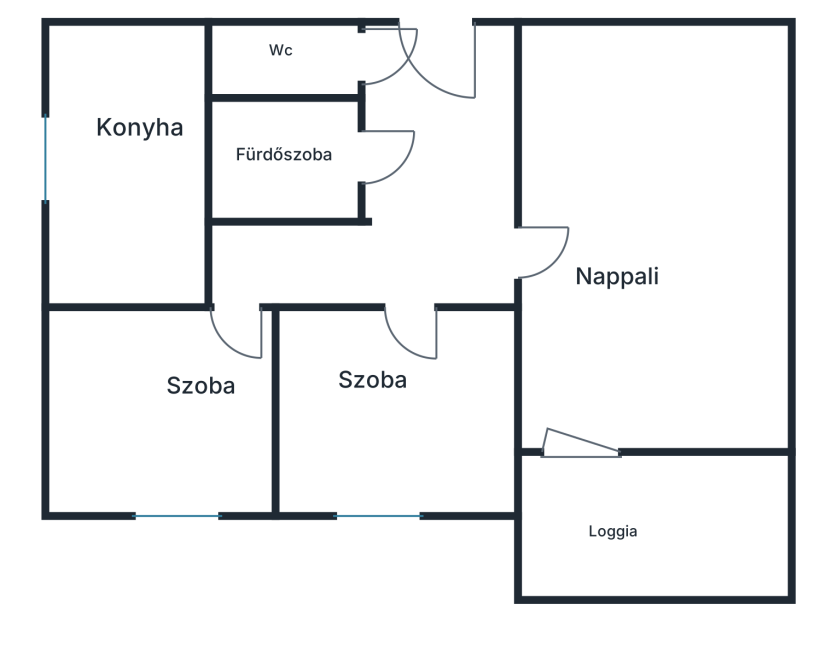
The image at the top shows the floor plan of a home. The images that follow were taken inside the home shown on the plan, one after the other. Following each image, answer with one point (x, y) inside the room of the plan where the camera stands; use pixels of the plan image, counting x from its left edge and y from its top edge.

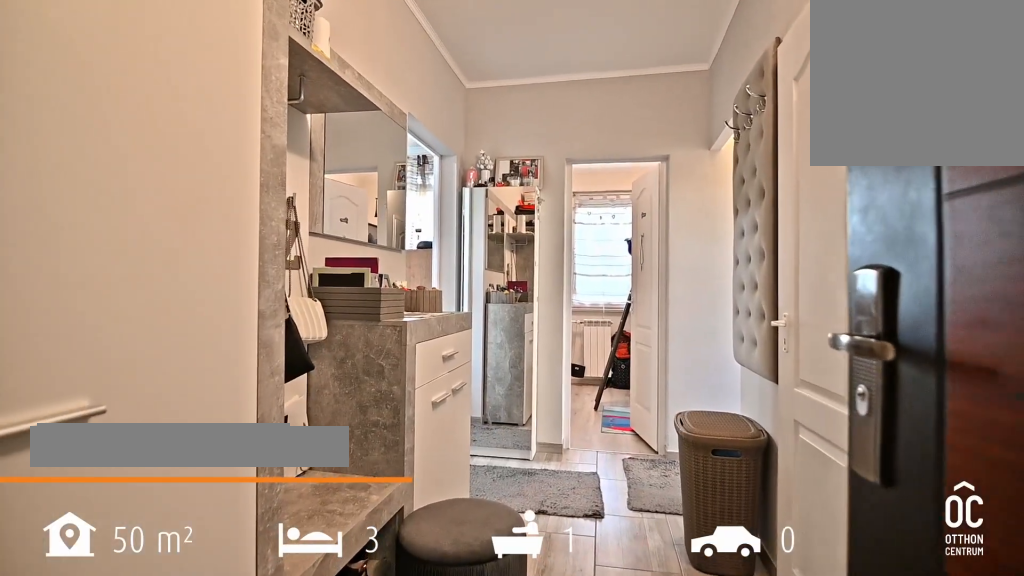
(437, 67)
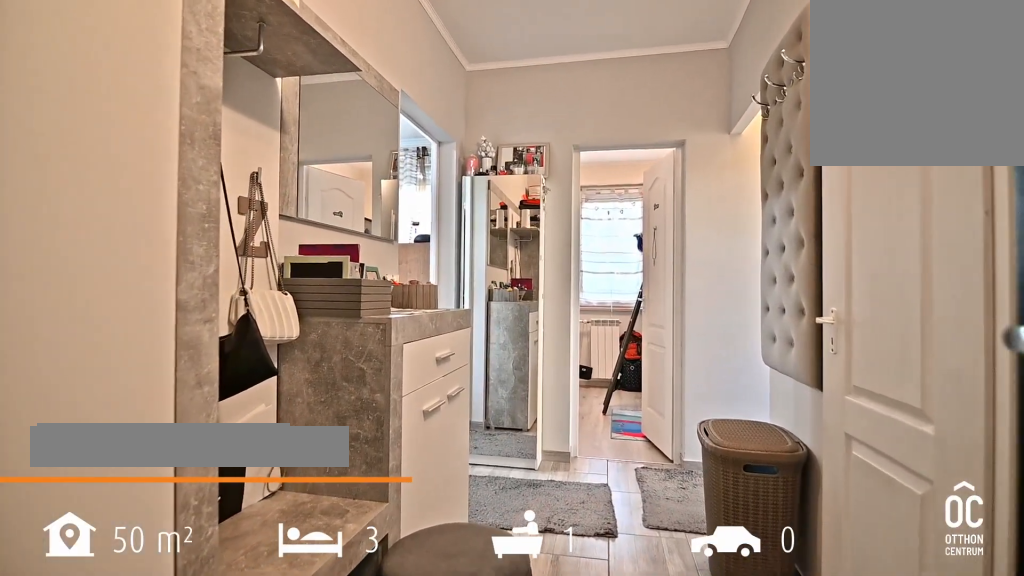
(436, 67)
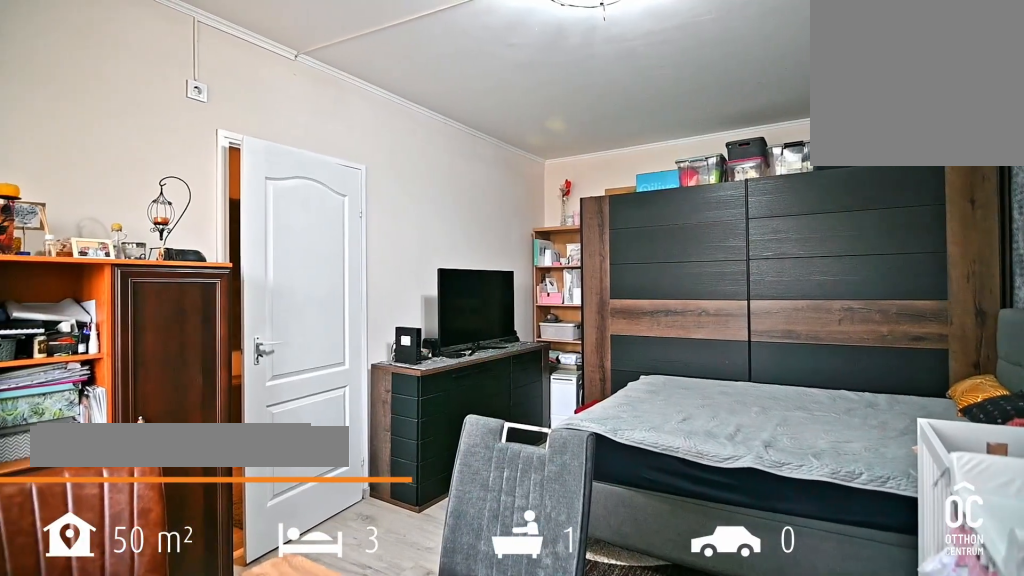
(658, 271)
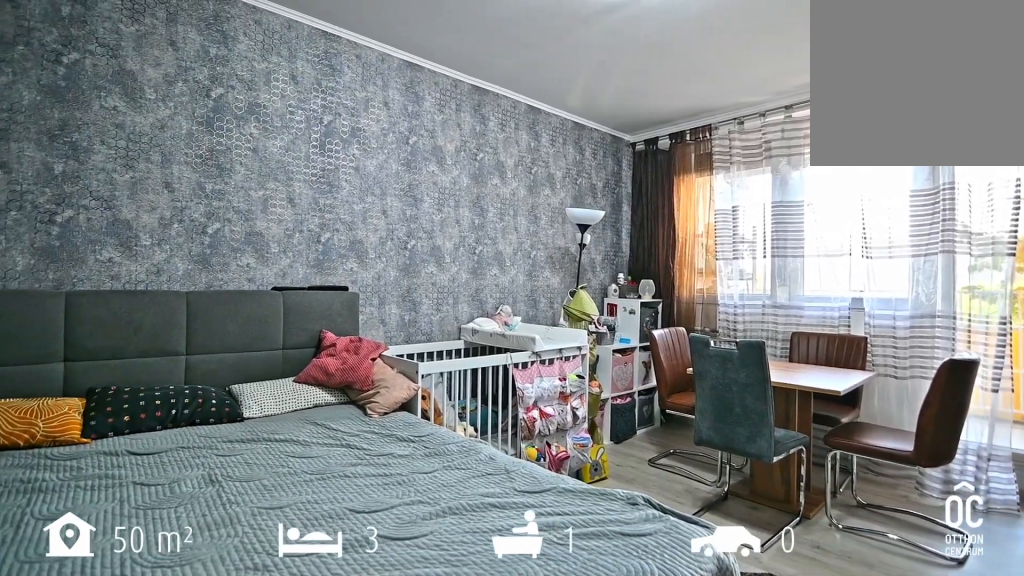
(658, 271)
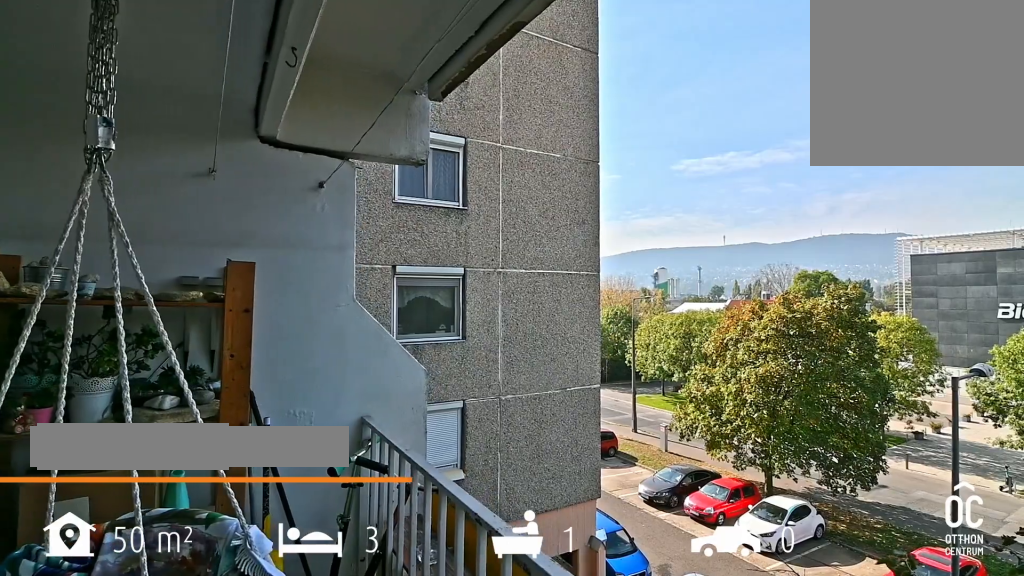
(658, 513)
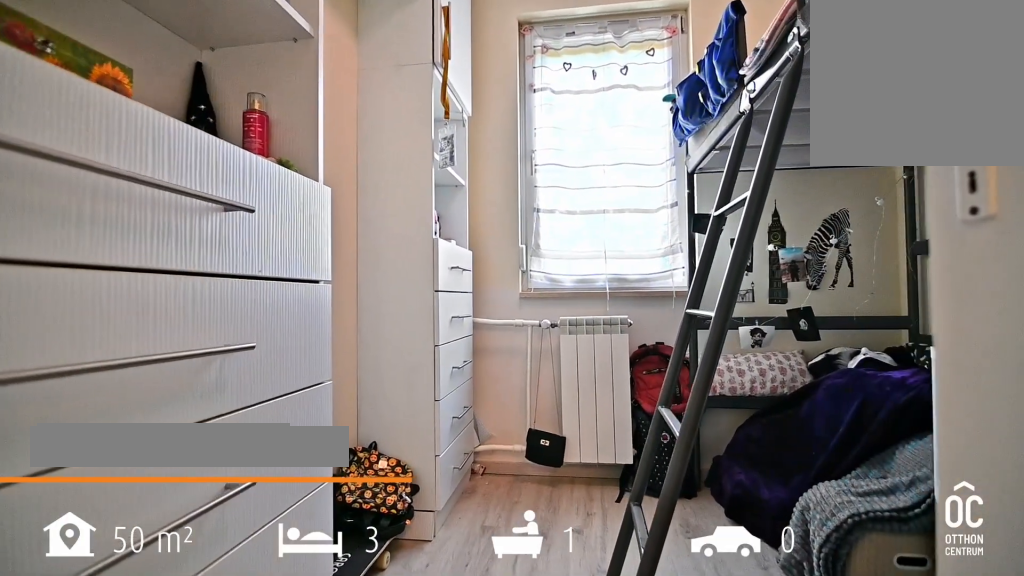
(392, 400)
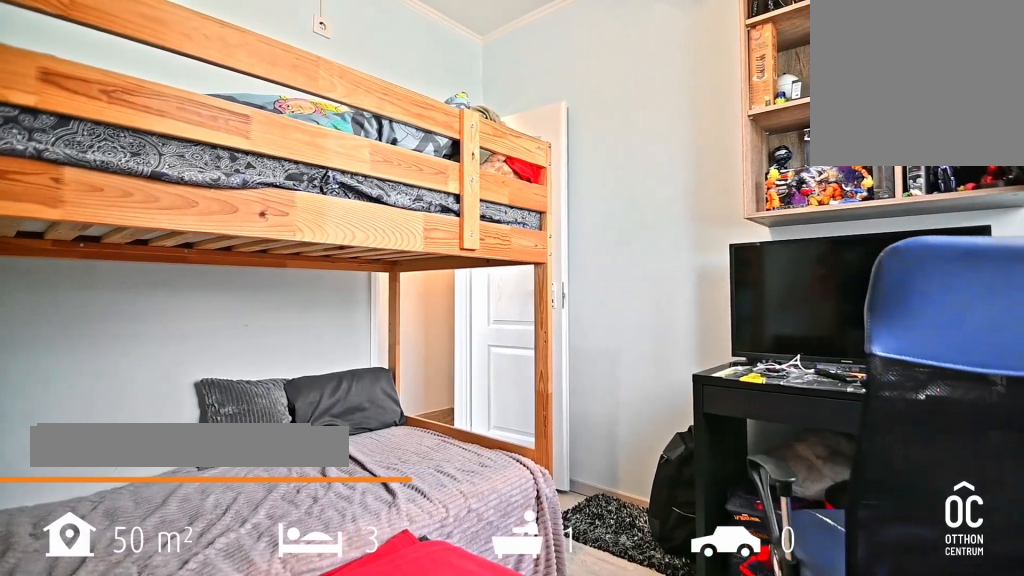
(154, 399)
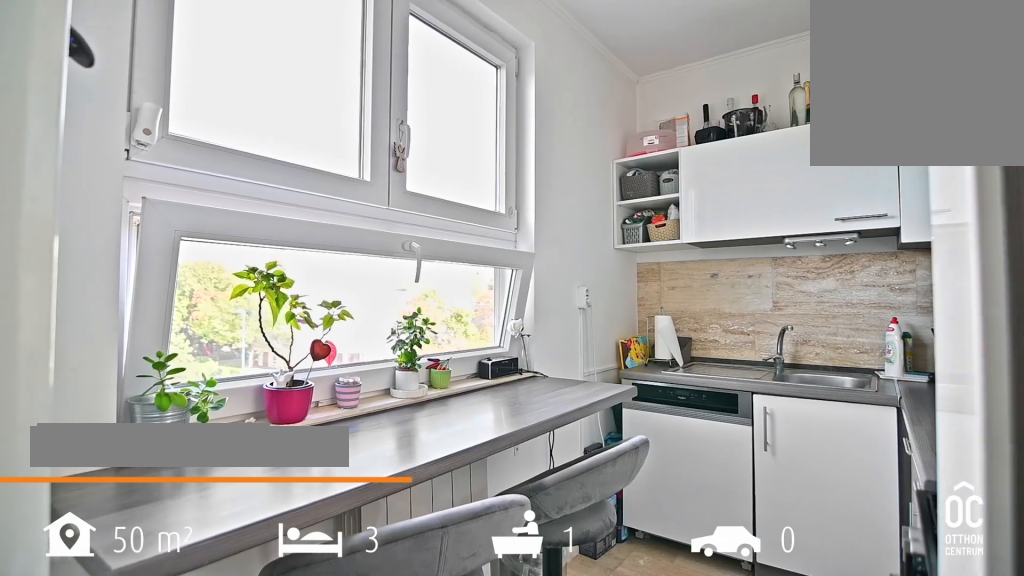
(128, 166)
